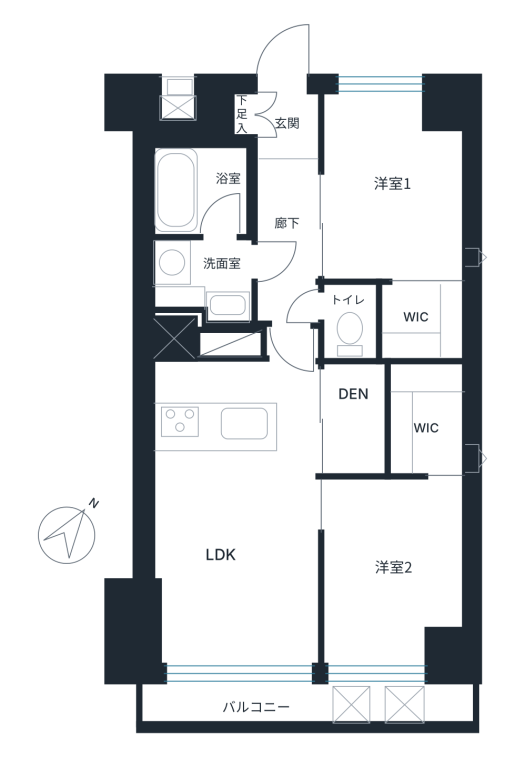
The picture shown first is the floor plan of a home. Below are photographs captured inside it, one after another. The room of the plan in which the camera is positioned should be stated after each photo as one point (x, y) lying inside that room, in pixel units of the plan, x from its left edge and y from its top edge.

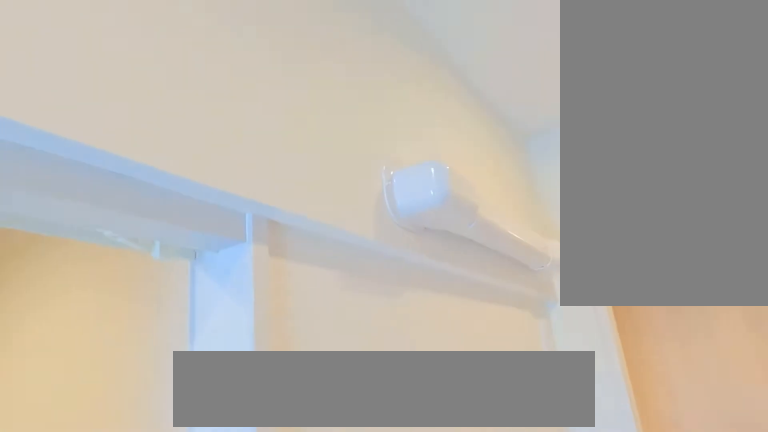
(397, 193)
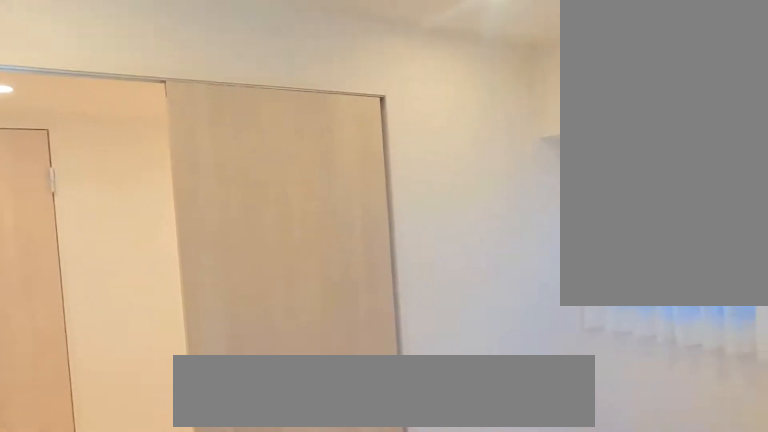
(397, 192)
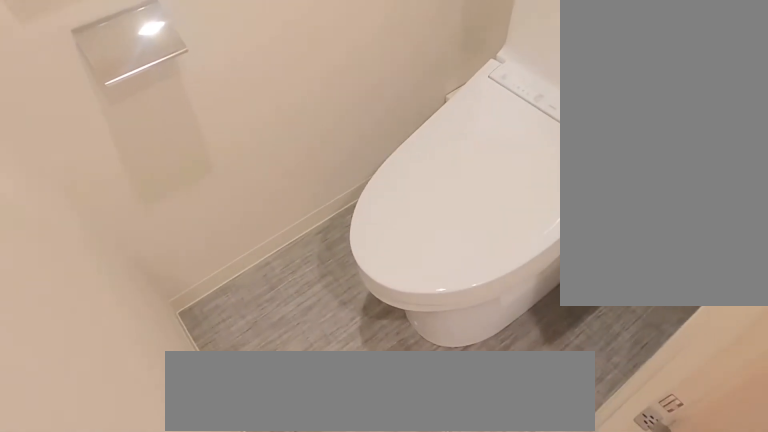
(355, 322)
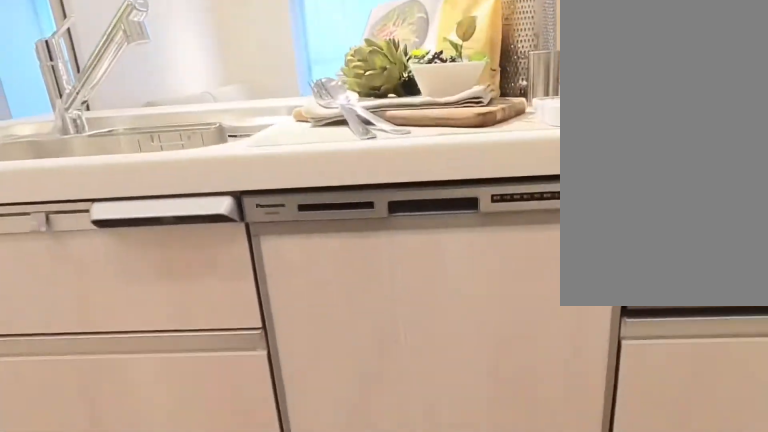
(217, 389)
